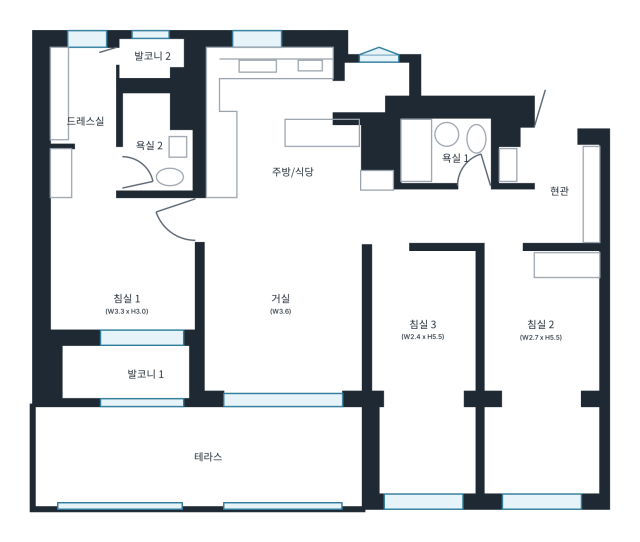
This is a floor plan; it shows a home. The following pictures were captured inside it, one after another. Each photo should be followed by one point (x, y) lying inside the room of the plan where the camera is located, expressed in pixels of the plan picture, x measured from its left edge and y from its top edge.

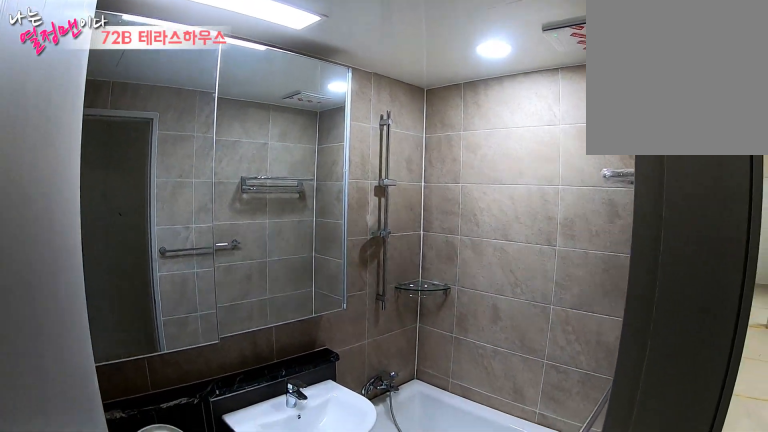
(450, 153)
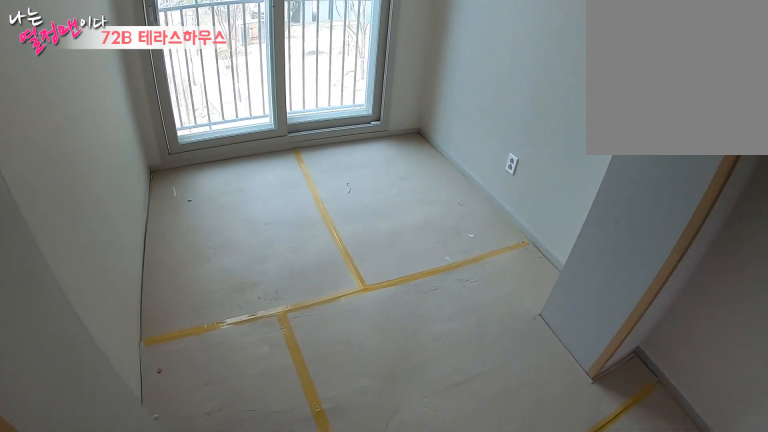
(425, 335)
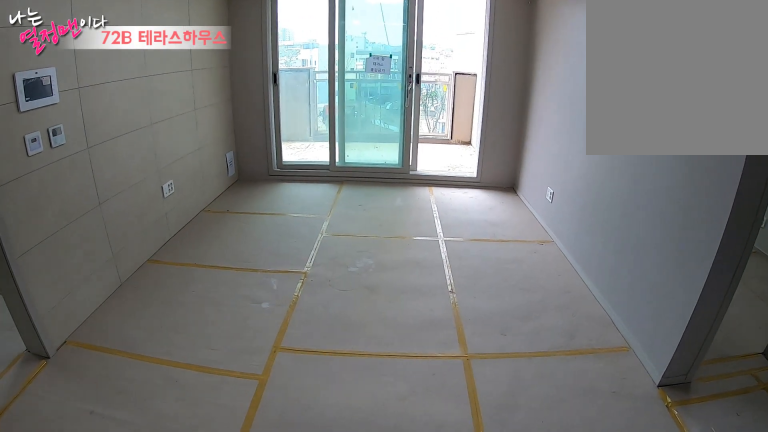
(278, 309)
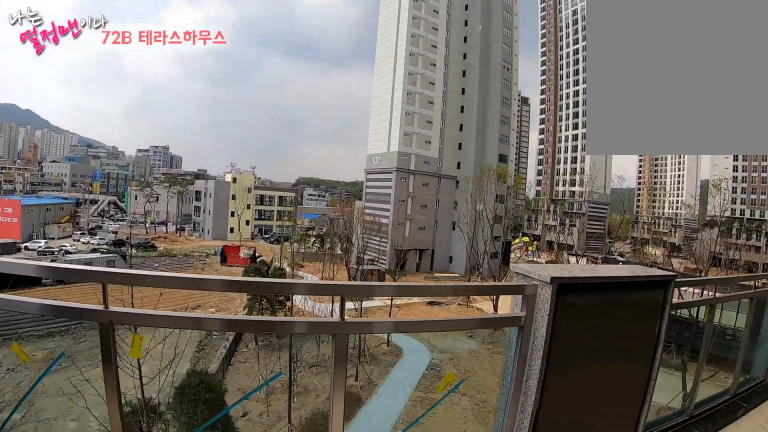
(205, 456)
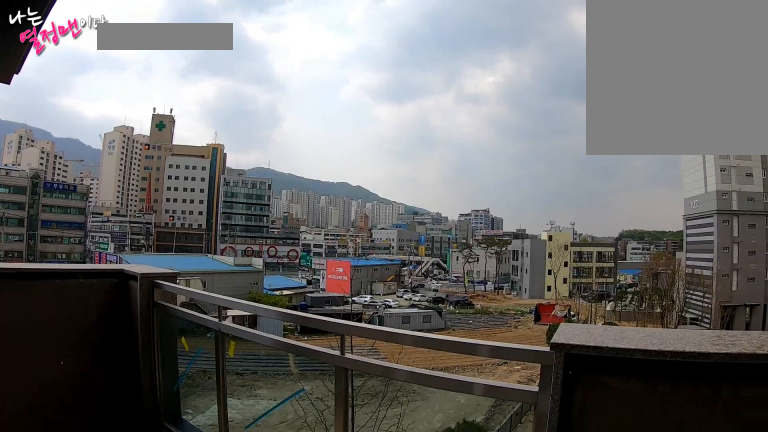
(204, 456)
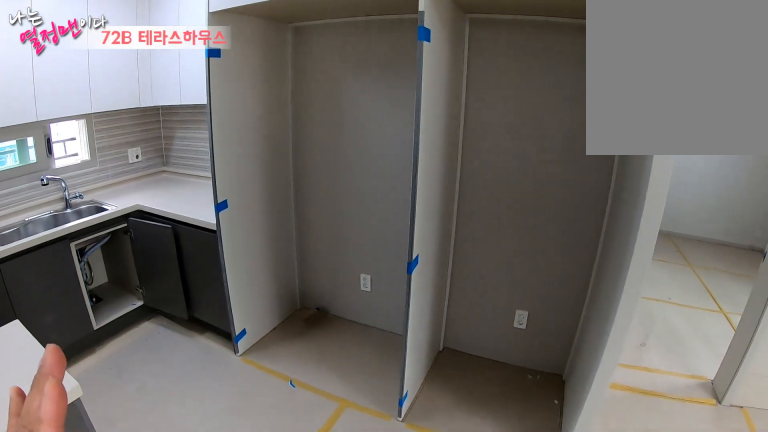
(286, 171)
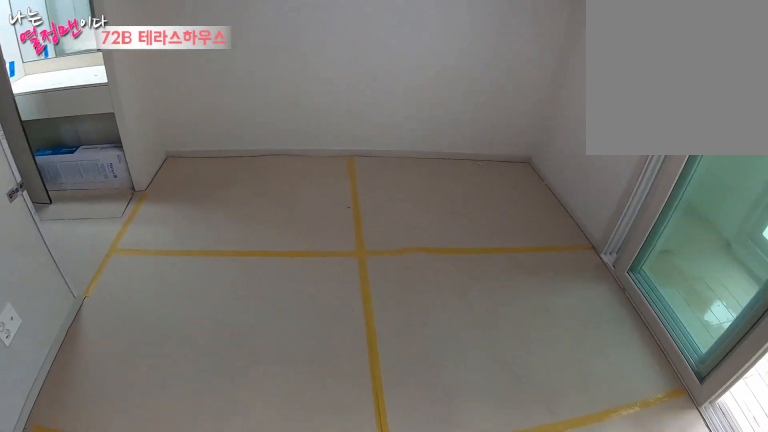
(126, 305)
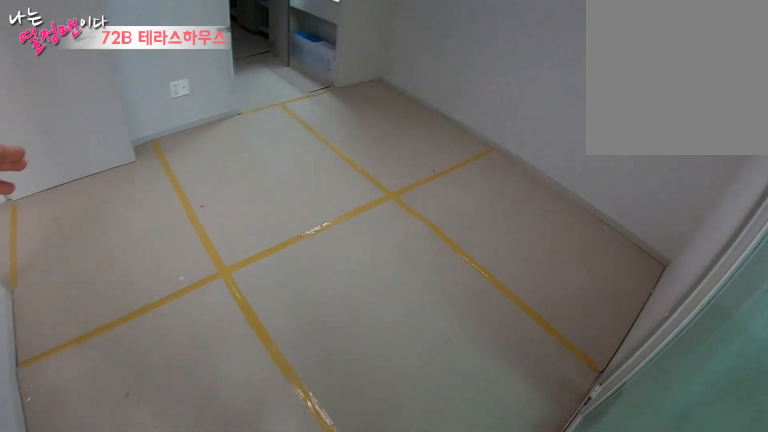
(126, 305)
